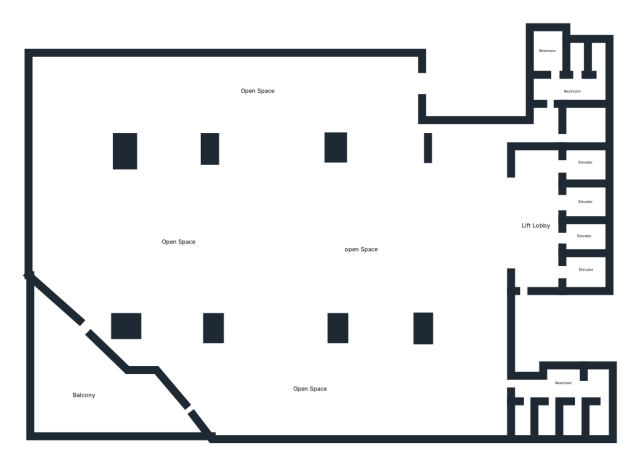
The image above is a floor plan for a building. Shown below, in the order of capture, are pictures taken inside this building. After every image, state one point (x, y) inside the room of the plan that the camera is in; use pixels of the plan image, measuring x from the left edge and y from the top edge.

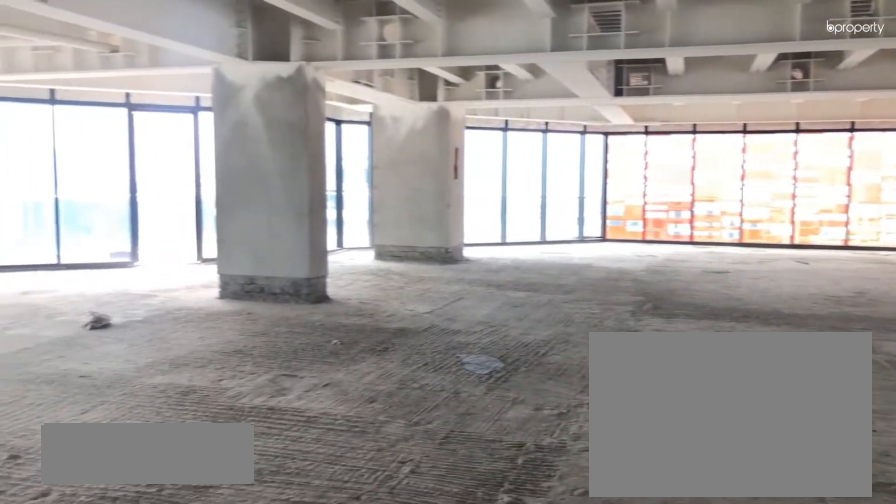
(251, 277)
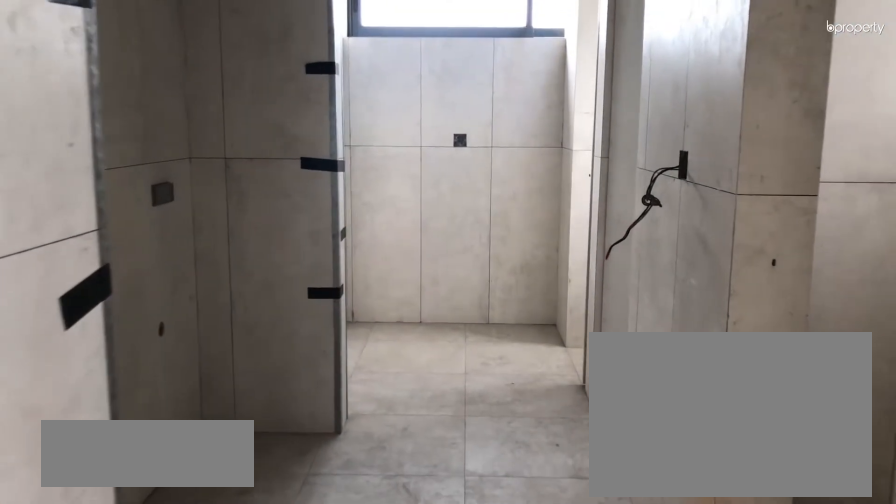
(562, 384)
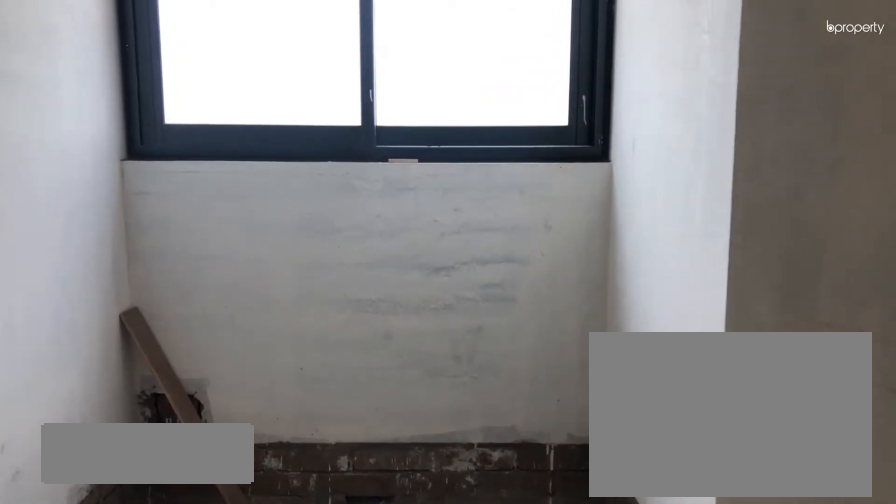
(583, 122)
